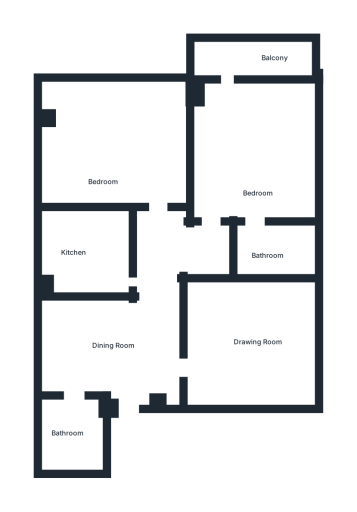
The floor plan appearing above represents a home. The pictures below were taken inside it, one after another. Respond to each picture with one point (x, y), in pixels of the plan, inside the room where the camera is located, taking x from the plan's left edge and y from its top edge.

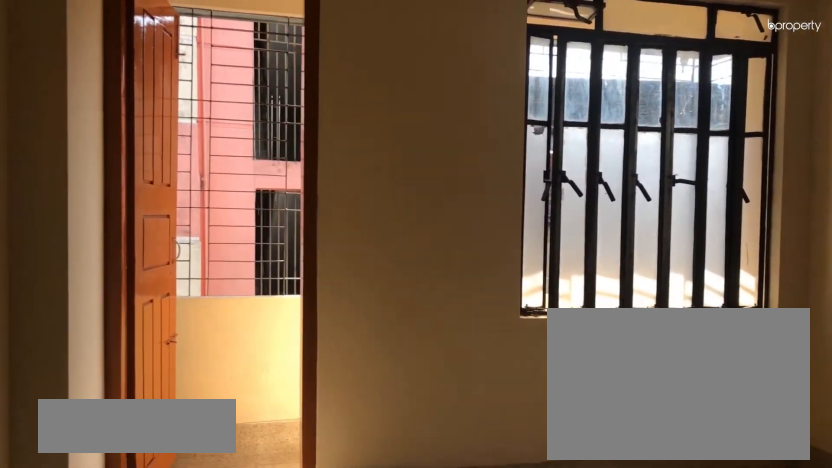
(254, 149)
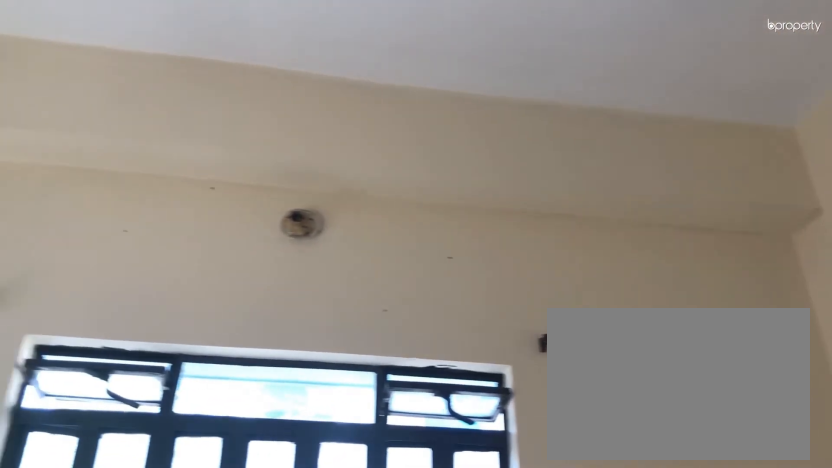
(254, 149)
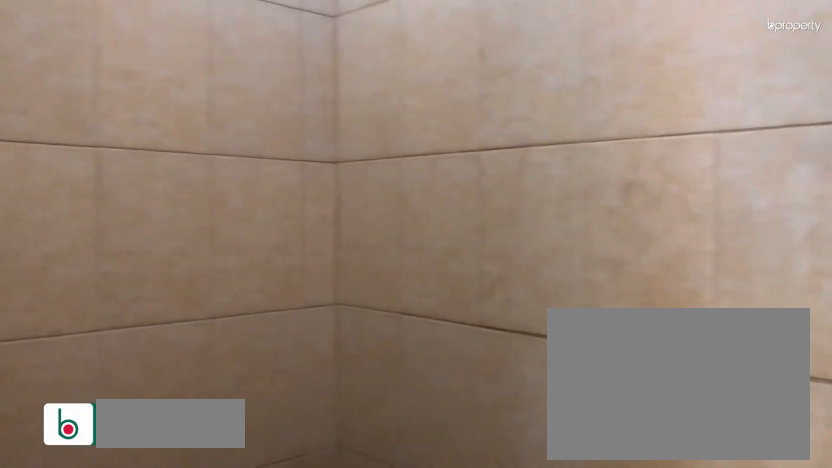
(277, 251)
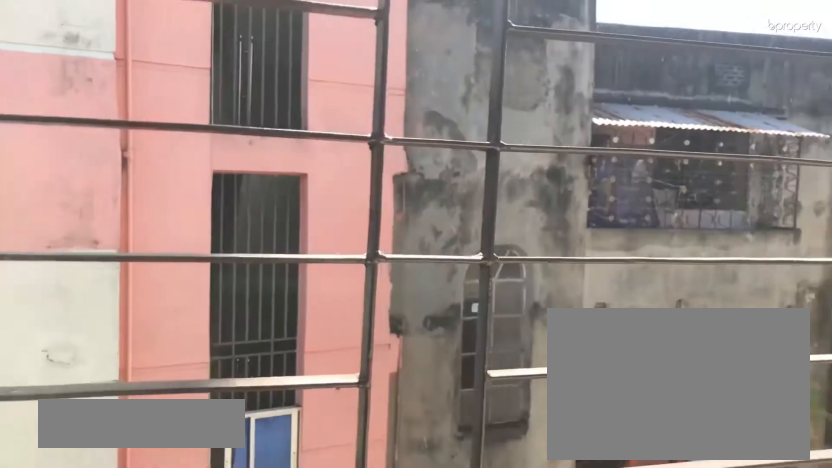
(247, 59)
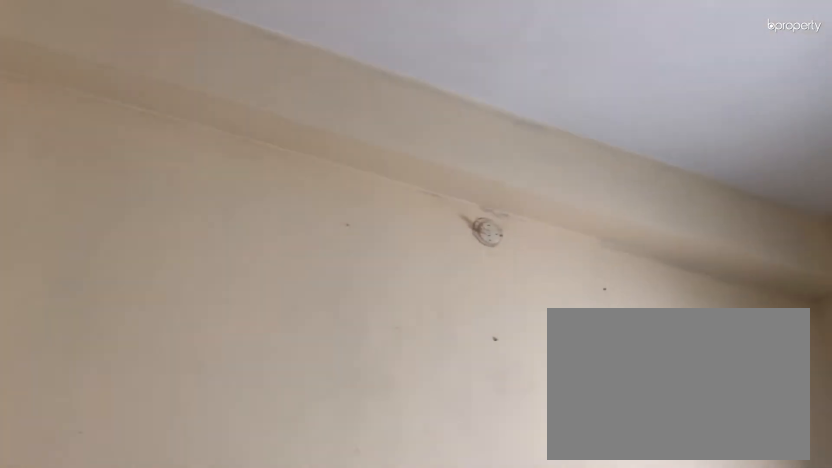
(250, 335)
